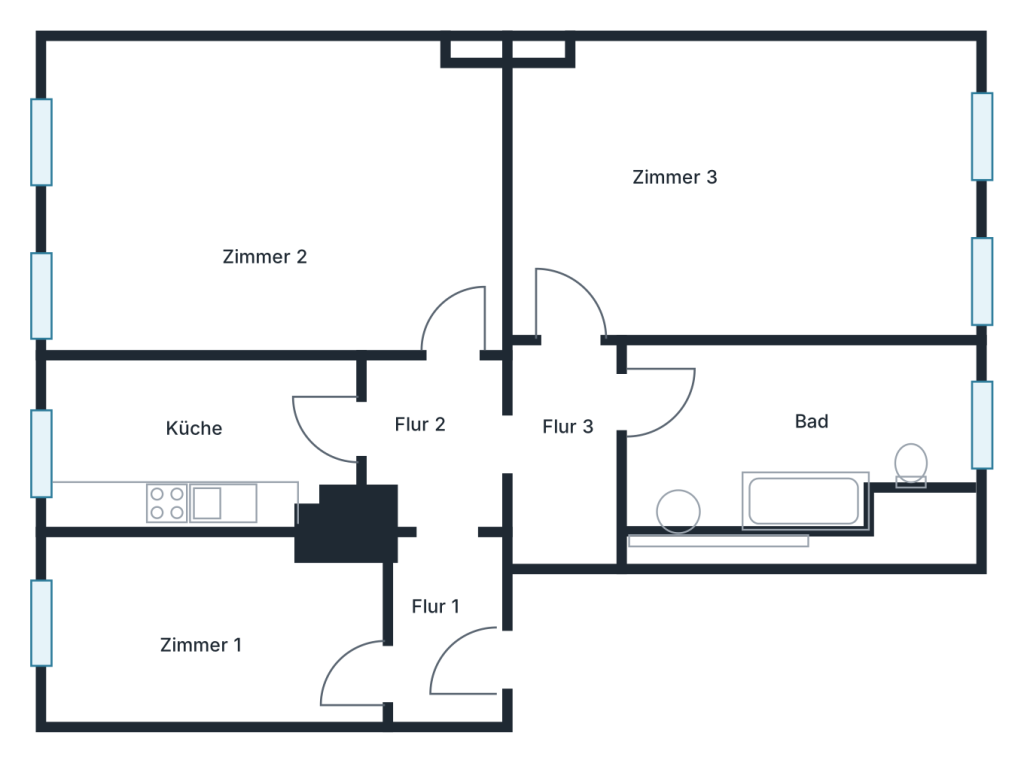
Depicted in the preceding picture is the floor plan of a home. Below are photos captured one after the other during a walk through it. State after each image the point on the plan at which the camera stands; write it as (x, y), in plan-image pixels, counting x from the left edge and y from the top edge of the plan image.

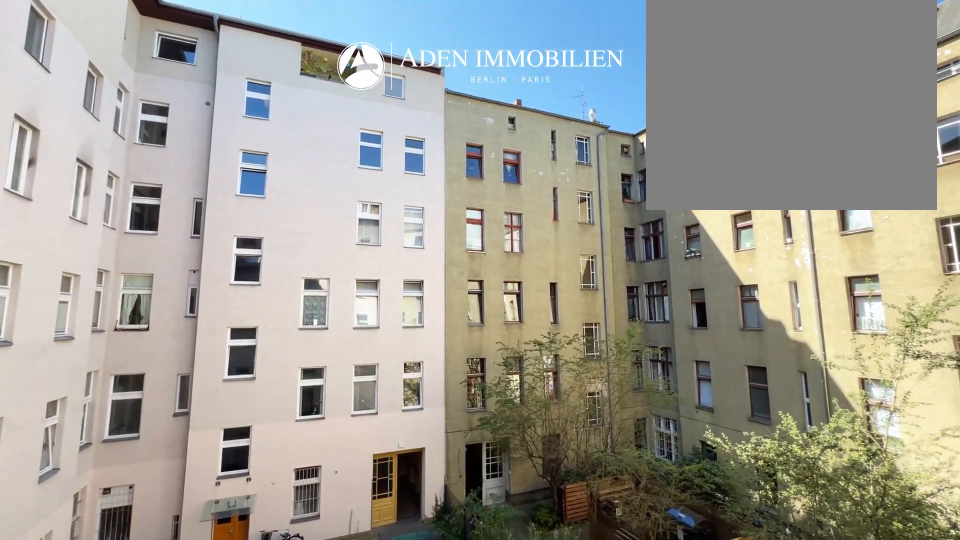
(195, 501)
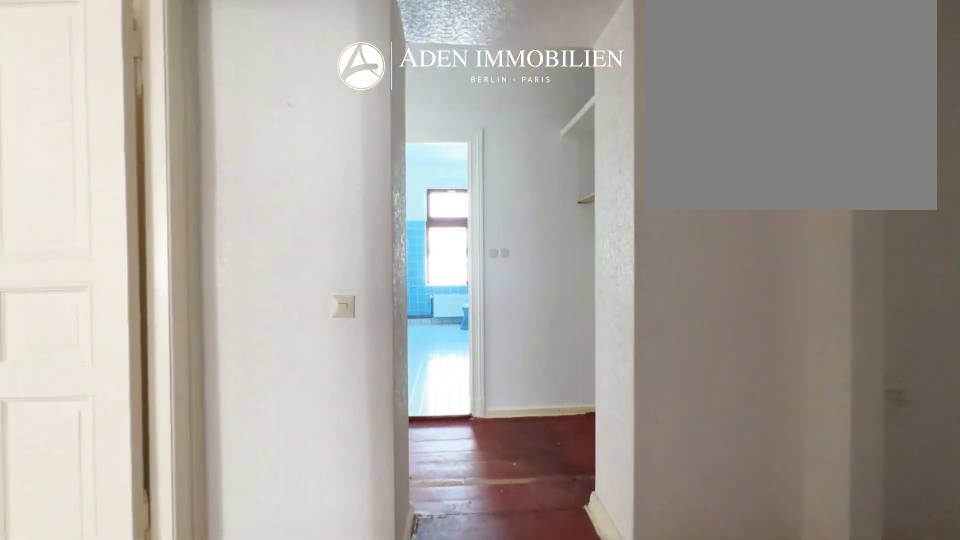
(440, 497)
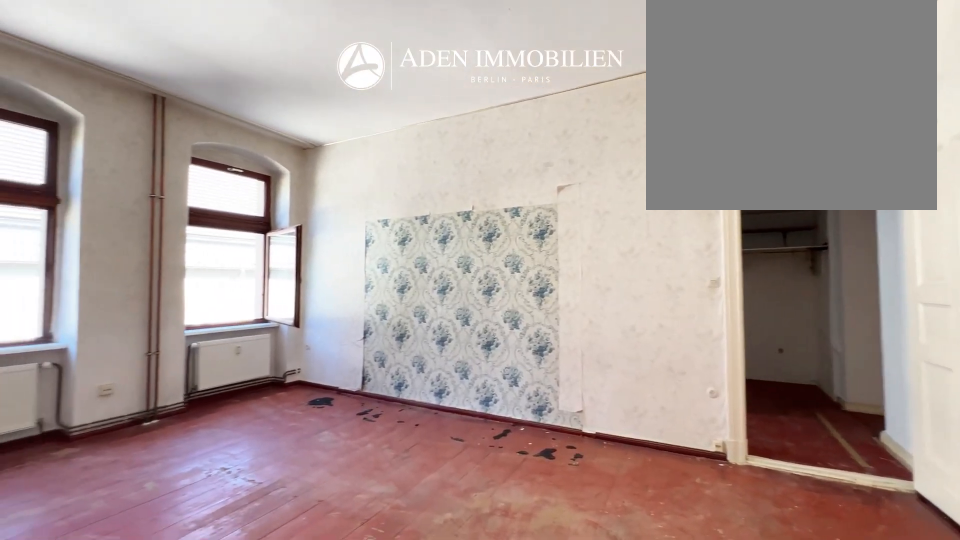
(607, 176)
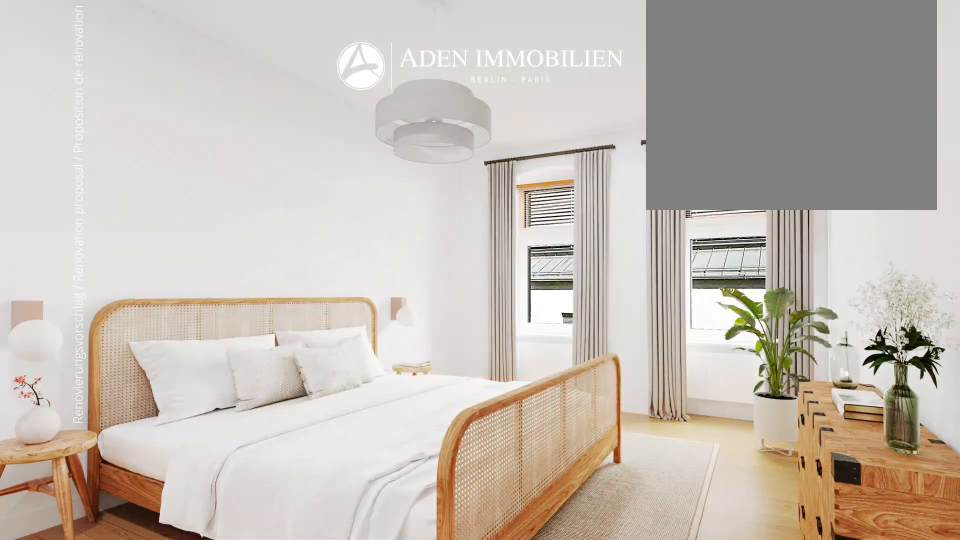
(607, 176)
